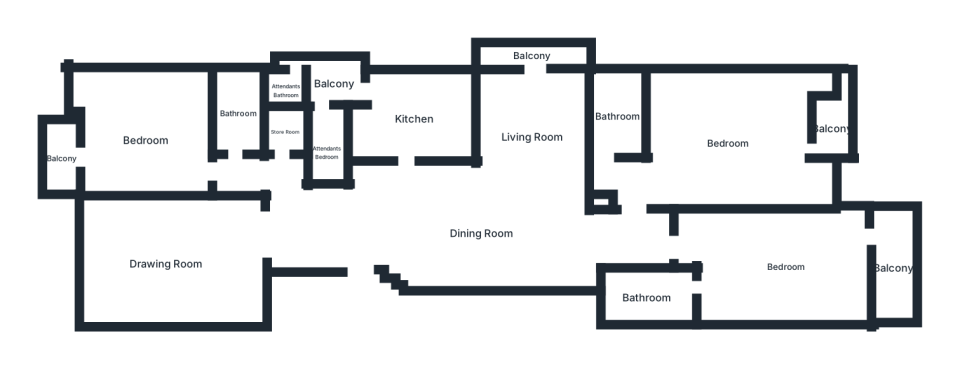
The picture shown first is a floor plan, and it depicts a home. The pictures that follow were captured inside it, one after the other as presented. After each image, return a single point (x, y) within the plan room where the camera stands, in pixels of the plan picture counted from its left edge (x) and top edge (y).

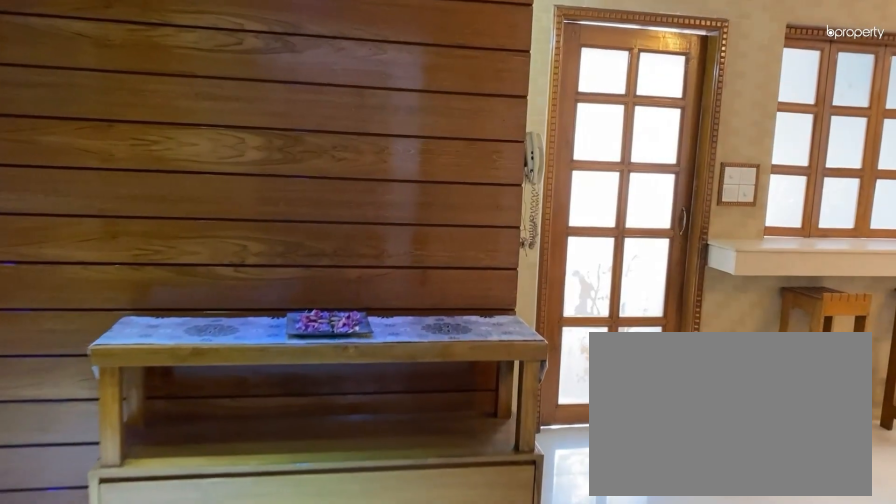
(365, 235)
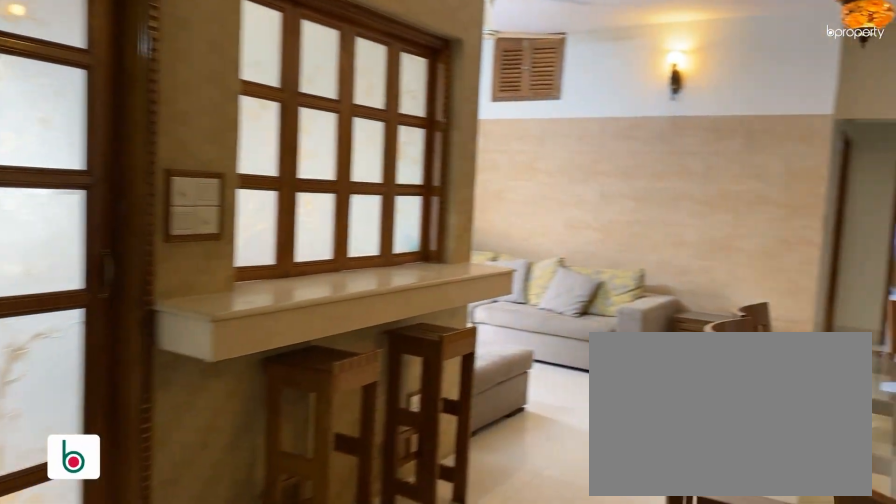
(482, 234)
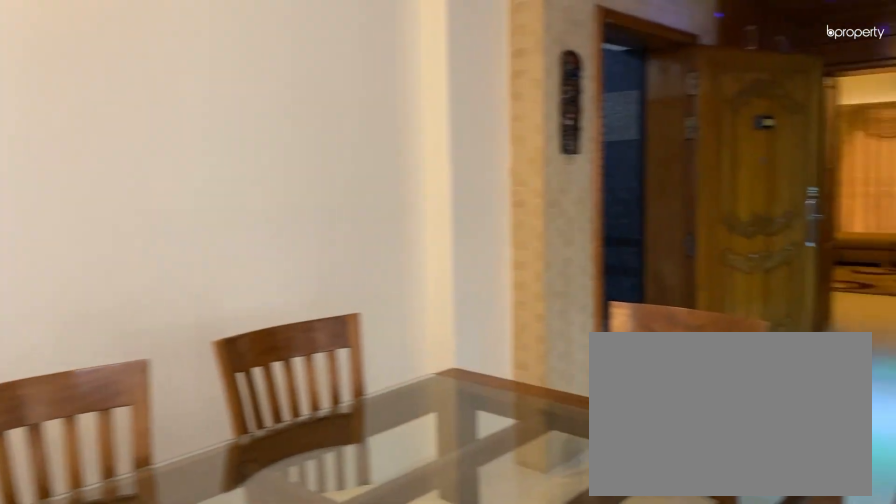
(482, 234)
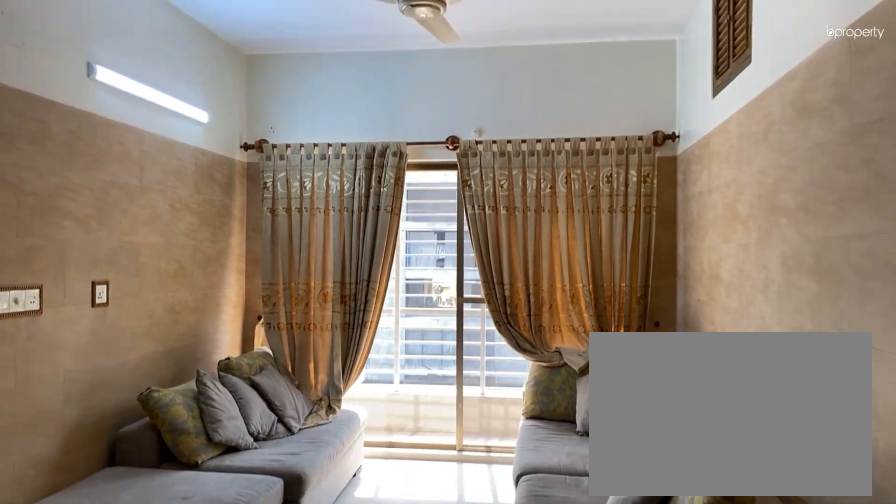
(531, 137)
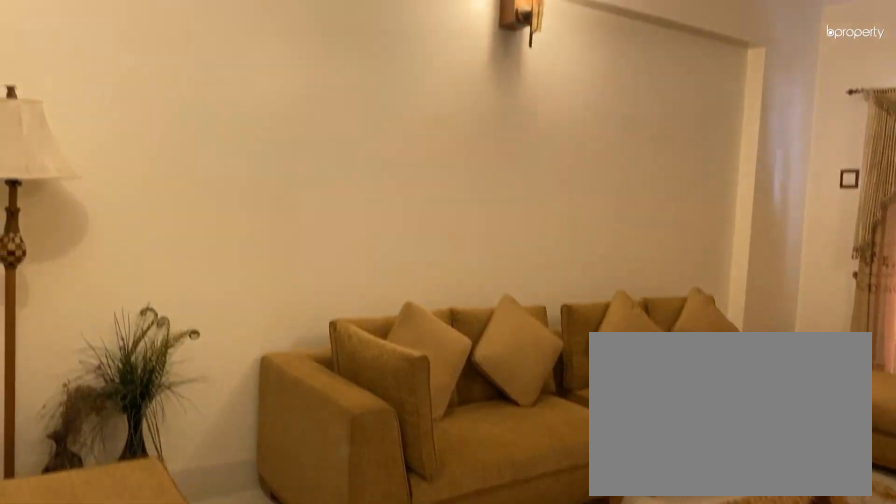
(165, 264)
